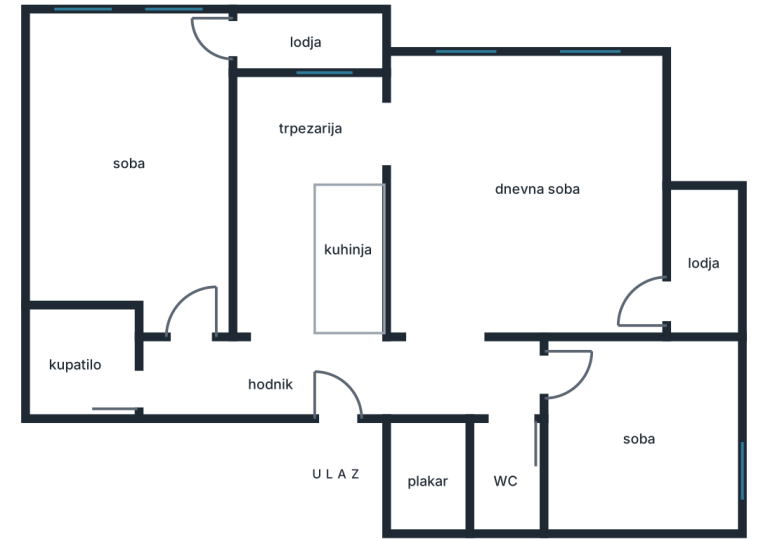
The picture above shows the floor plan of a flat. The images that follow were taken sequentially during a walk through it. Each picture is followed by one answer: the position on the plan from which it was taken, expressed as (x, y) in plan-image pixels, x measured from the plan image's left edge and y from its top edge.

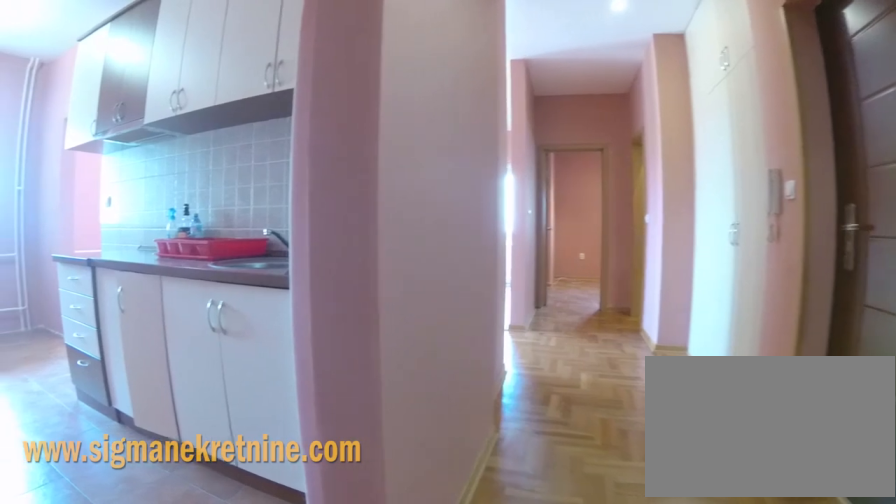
(264, 383)
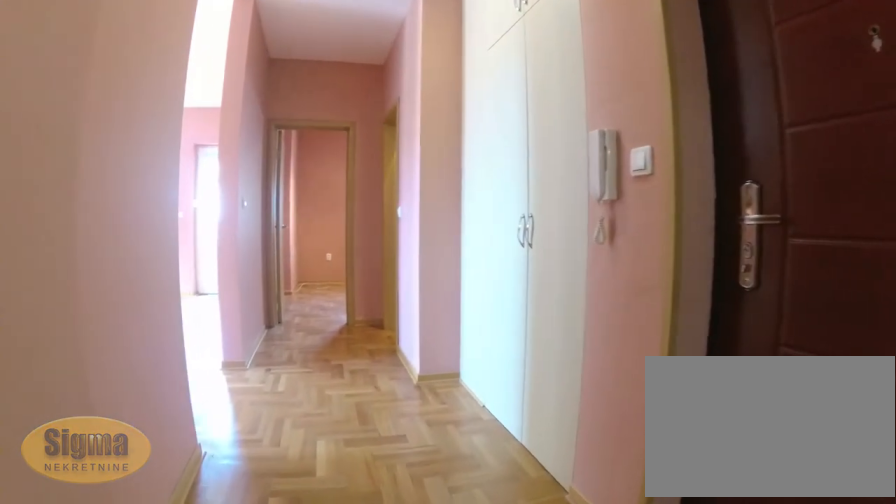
(275, 376)
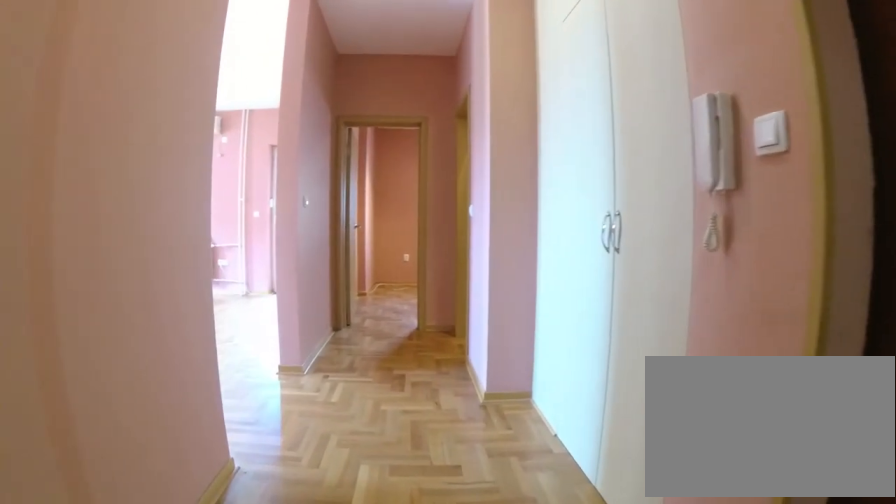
(292, 379)
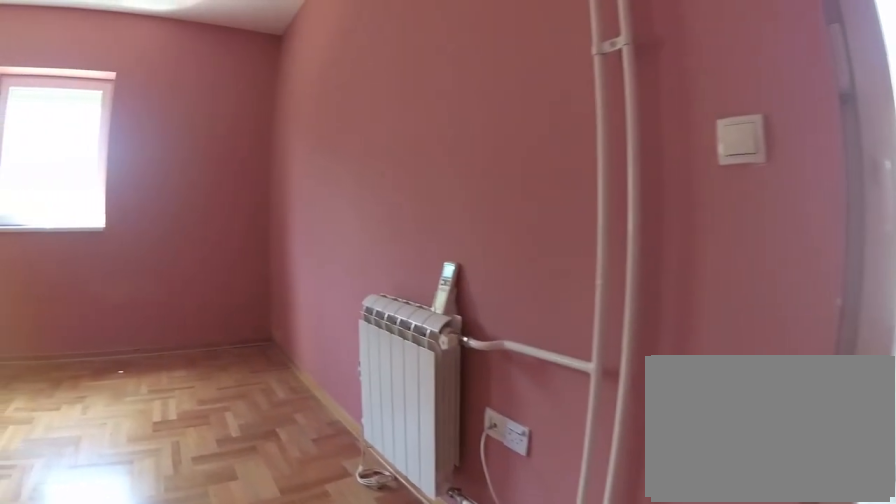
(632, 305)
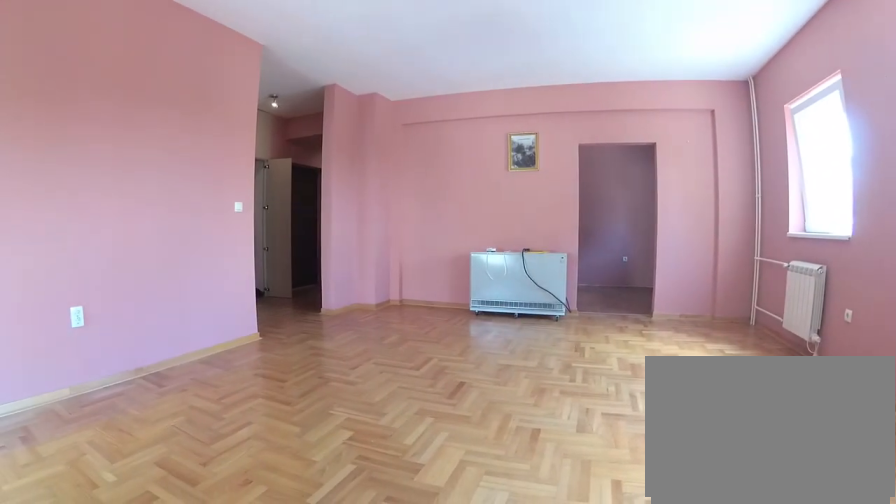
(644, 151)
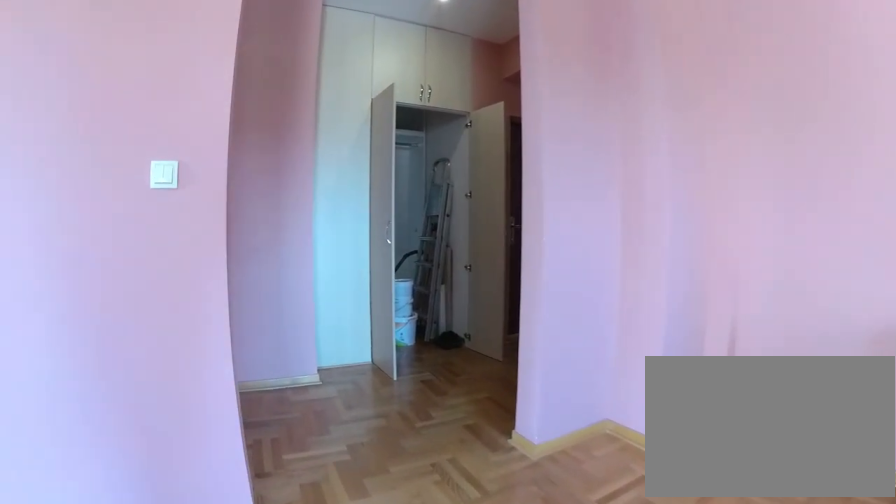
(463, 261)
